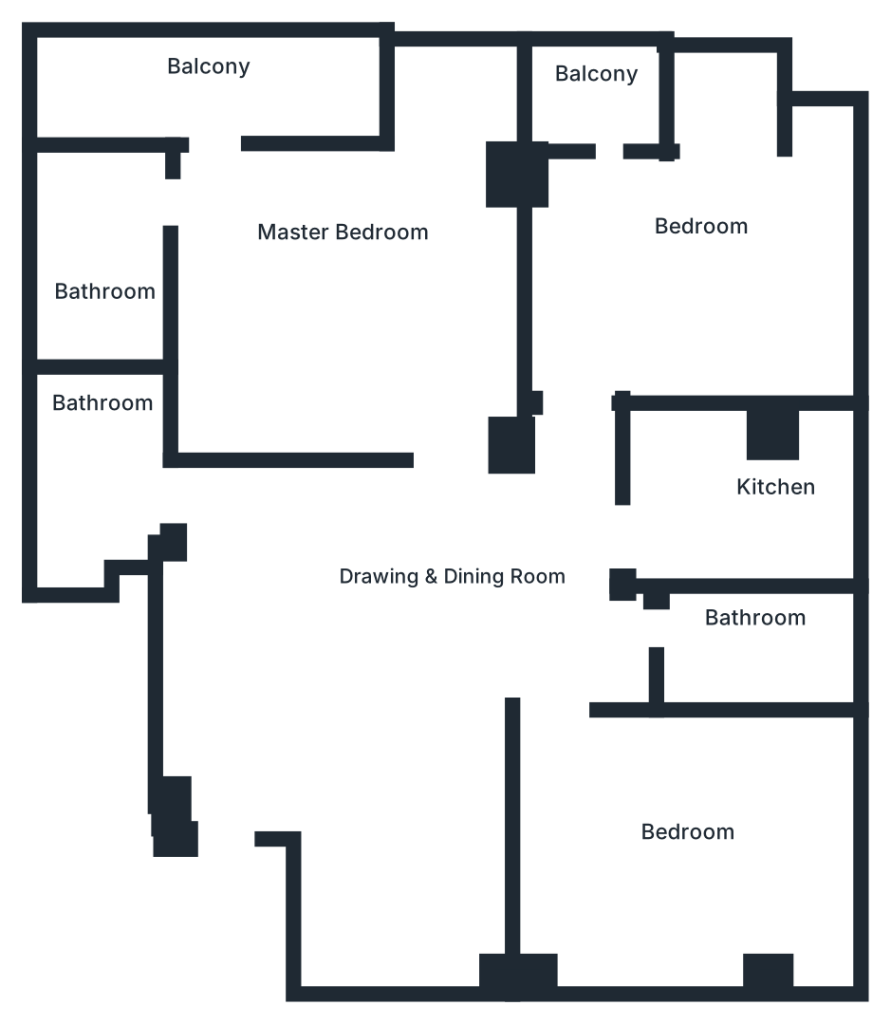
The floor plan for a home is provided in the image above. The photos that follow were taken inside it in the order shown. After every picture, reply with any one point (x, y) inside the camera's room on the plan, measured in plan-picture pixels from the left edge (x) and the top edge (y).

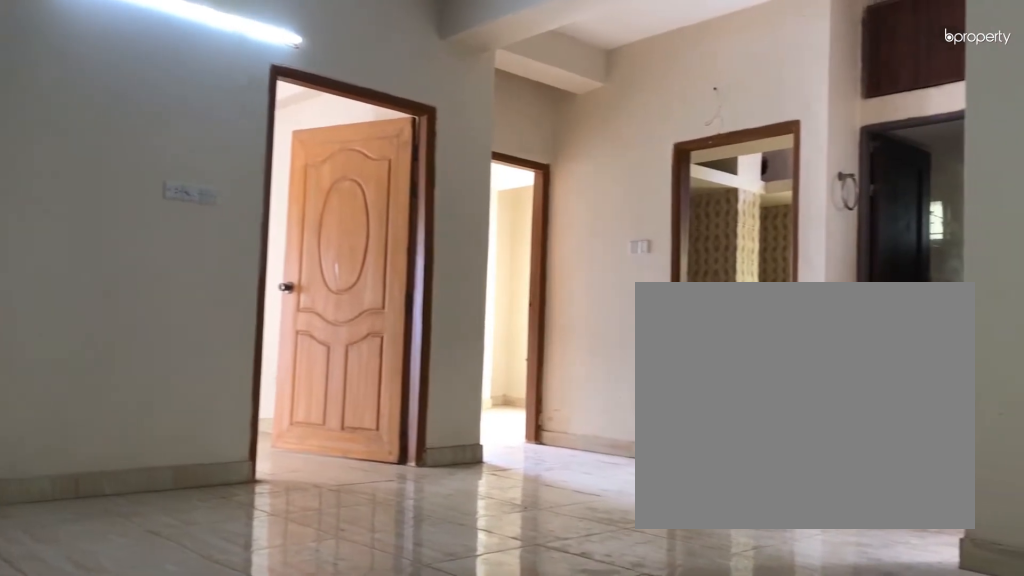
(459, 589)
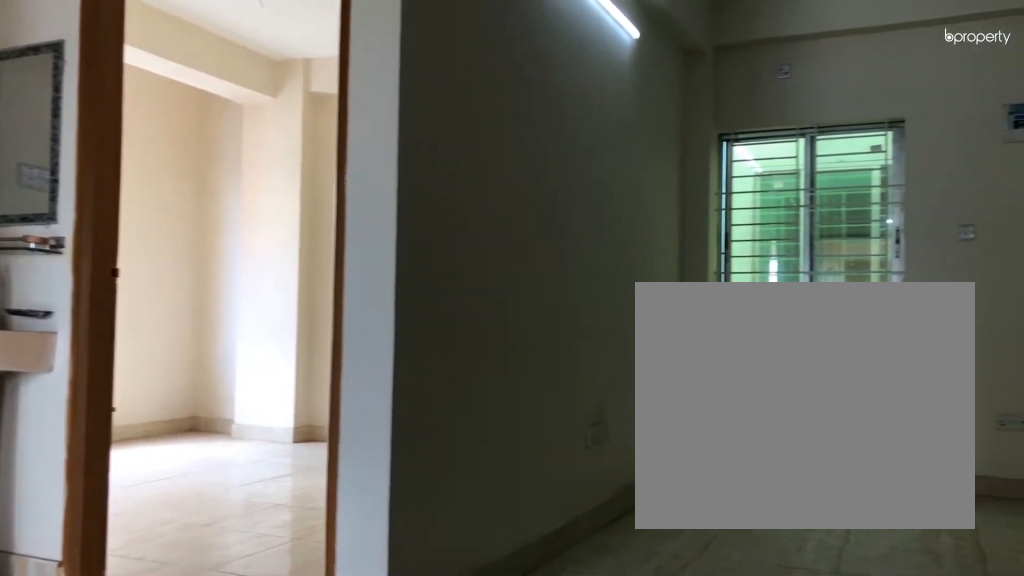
(459, 589)
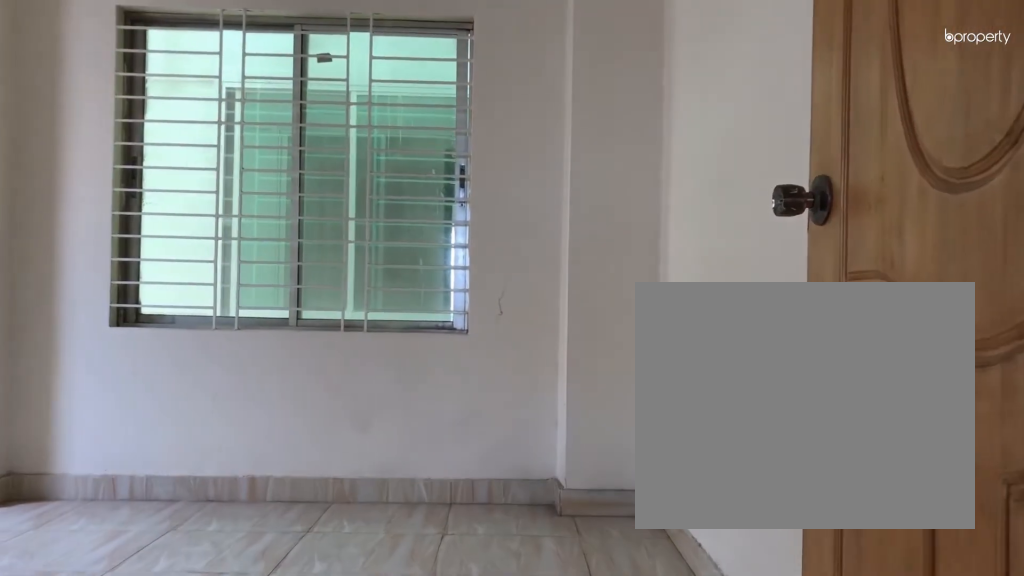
(696, 822)
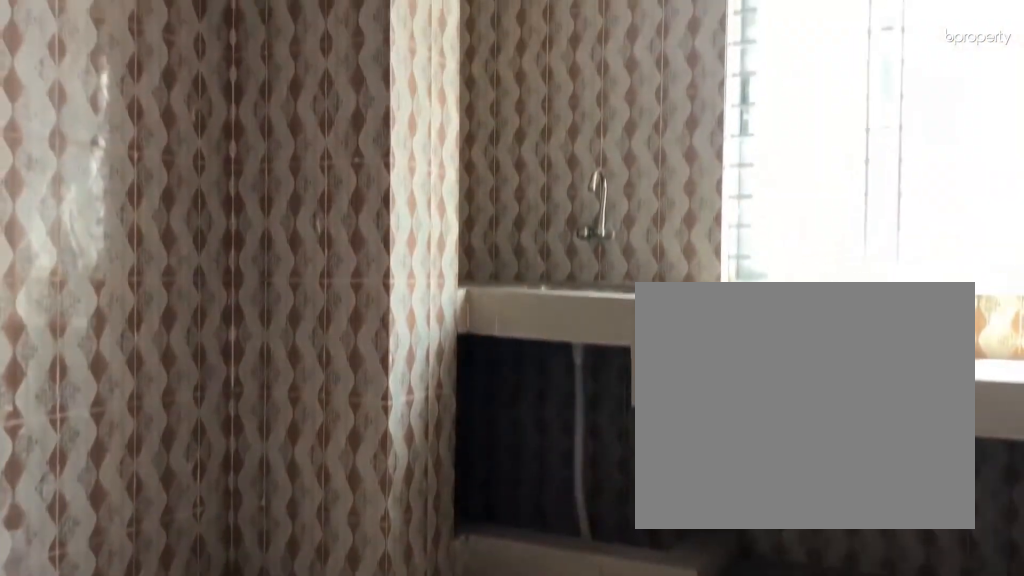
(767, 514)
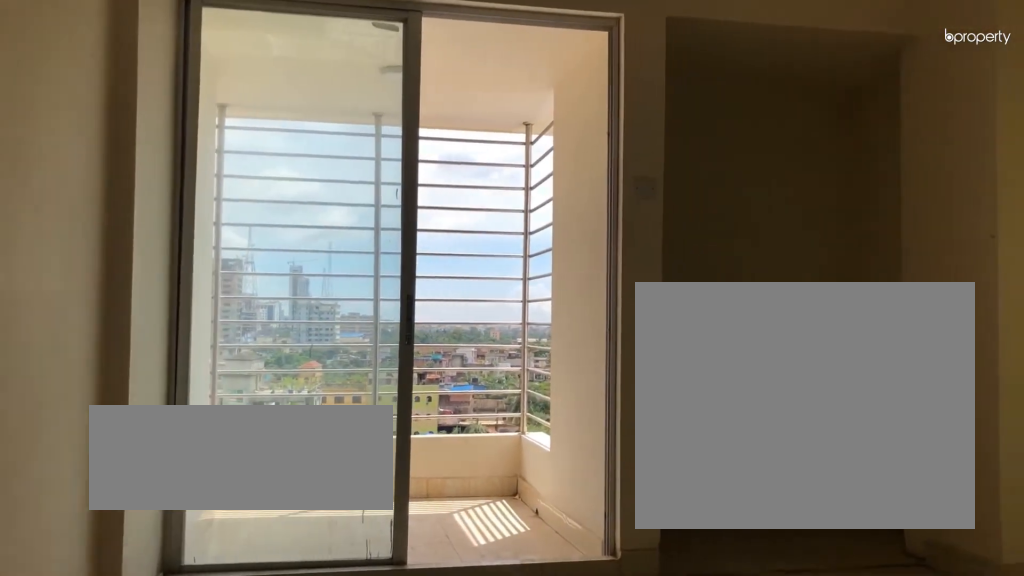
(715, 258)
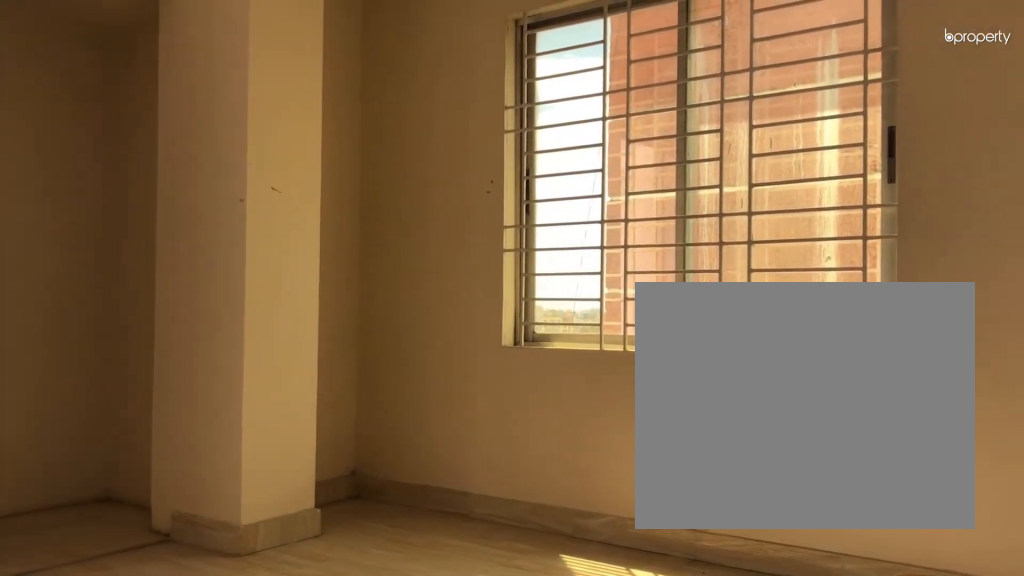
(715, 258)
